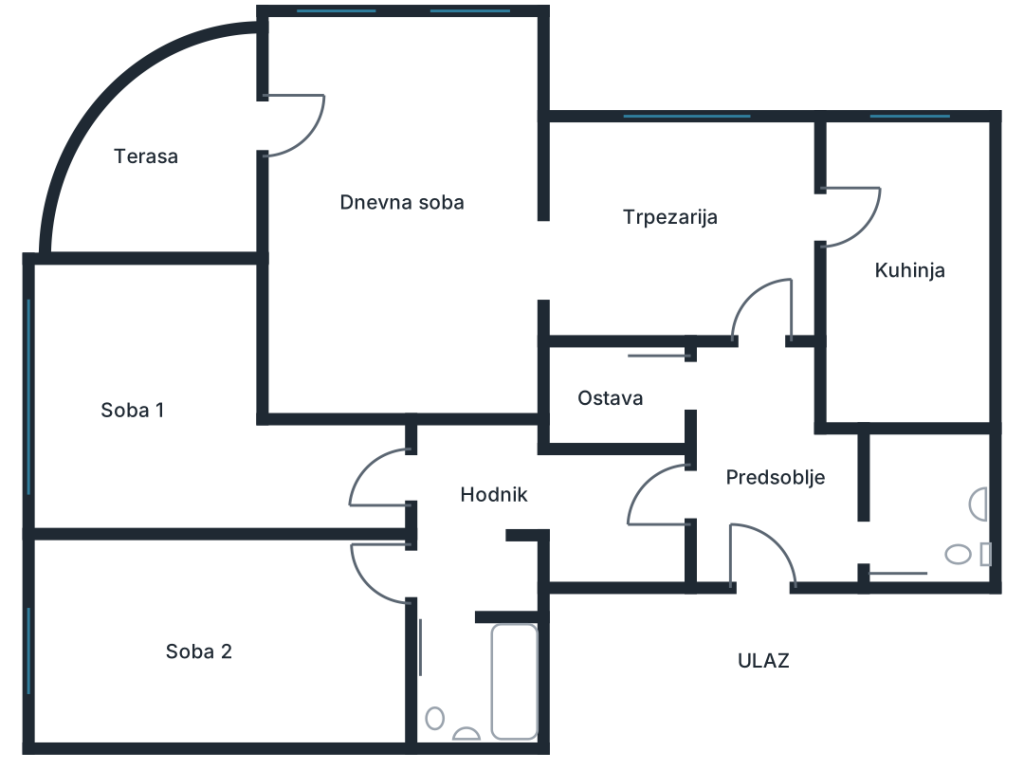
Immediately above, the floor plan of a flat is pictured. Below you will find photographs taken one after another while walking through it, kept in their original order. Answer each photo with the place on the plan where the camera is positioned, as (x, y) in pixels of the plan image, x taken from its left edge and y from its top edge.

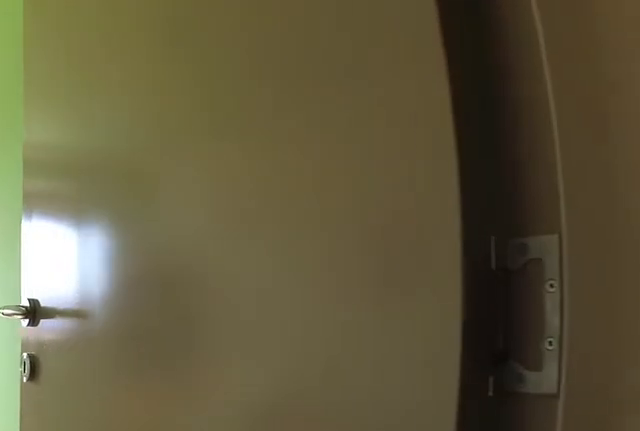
(438, 563)
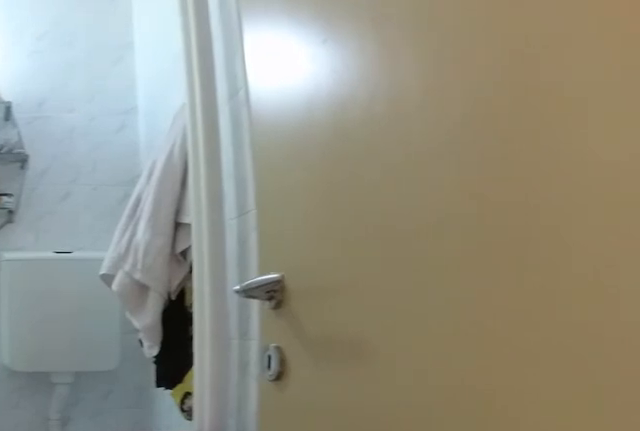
(458, 567)
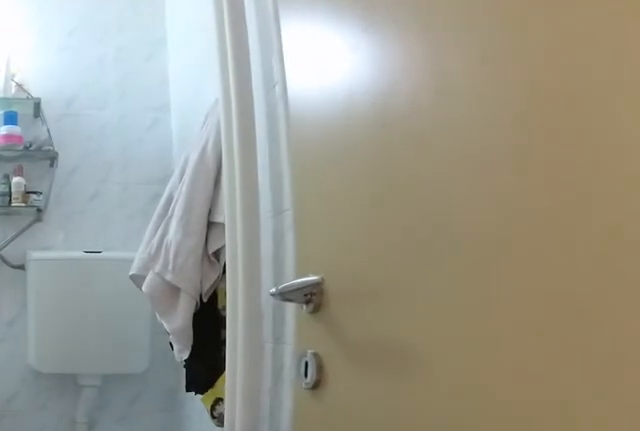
(457, 569)
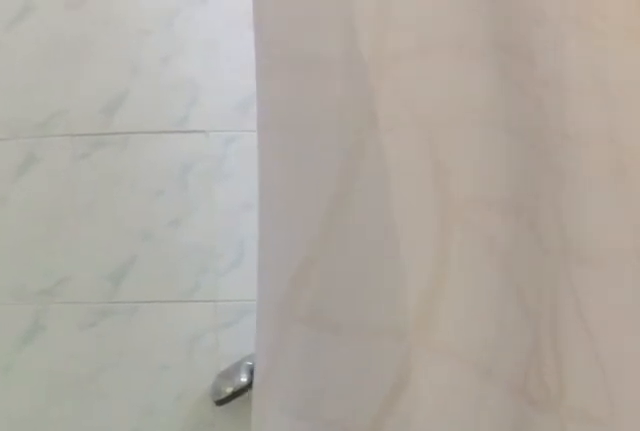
(454, 684)
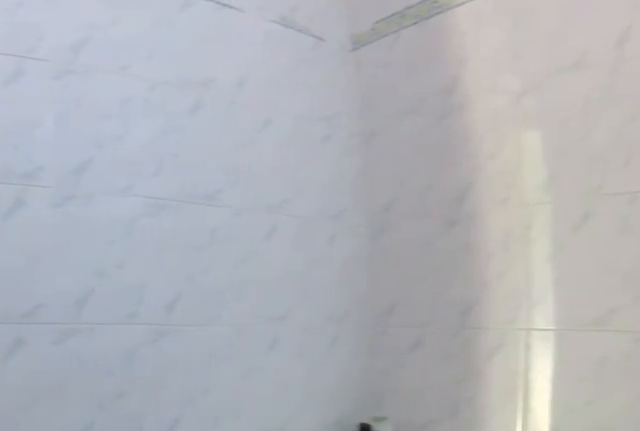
(473, 708)
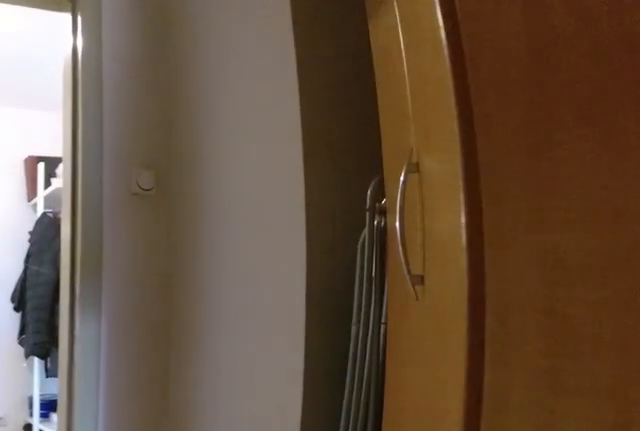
(571, 482)
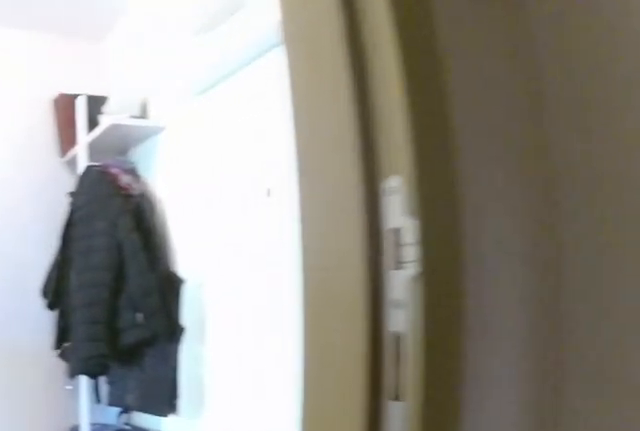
(640, 497)
